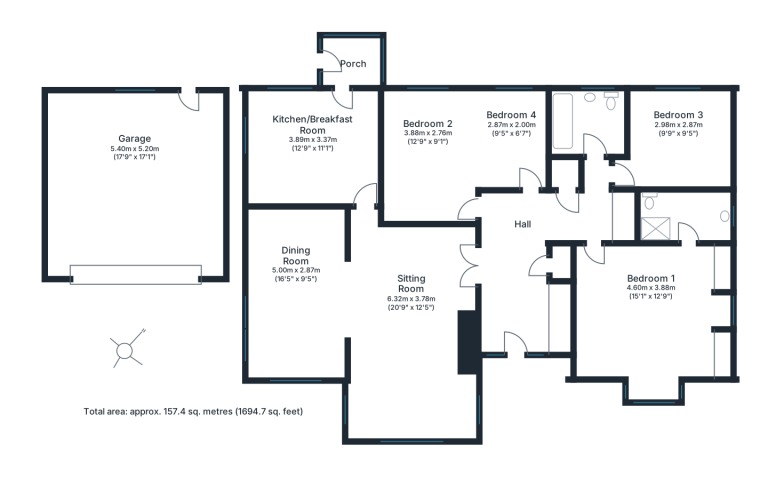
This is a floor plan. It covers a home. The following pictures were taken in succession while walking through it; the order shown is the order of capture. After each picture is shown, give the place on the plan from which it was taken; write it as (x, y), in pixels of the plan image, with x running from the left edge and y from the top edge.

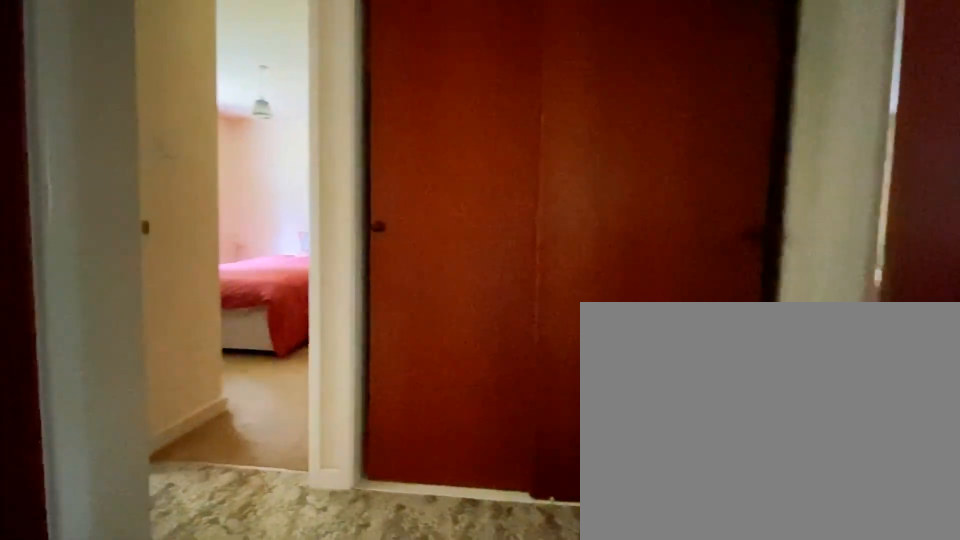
(560, 207)
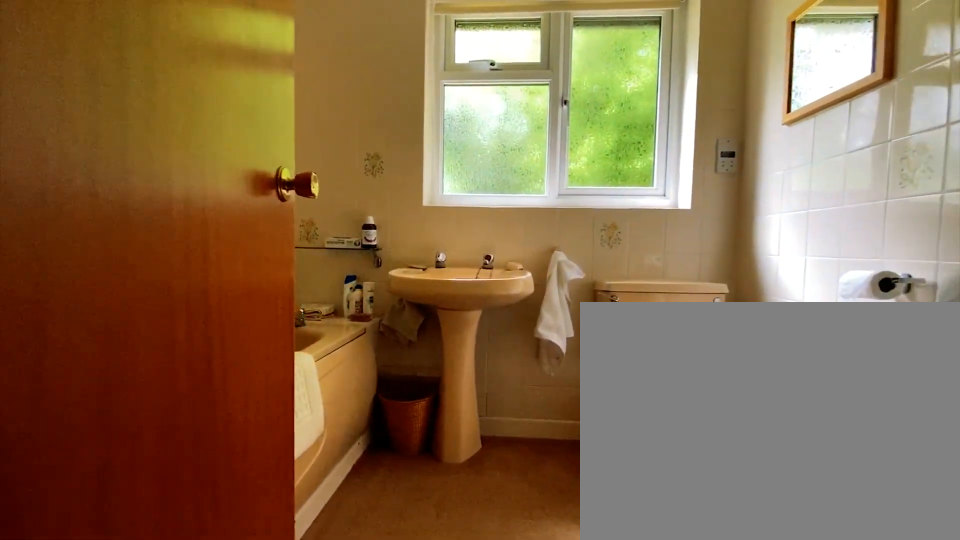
(596, 158)
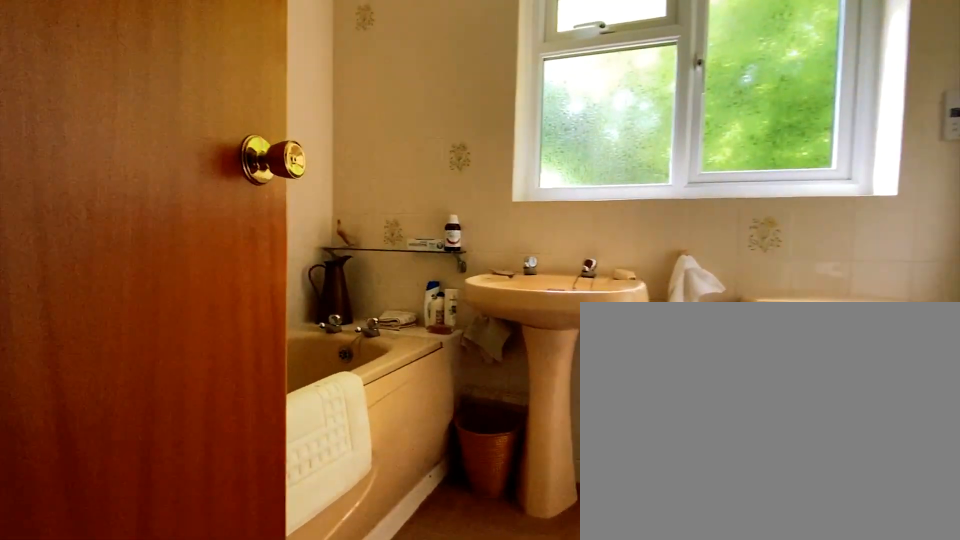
(596, 143)
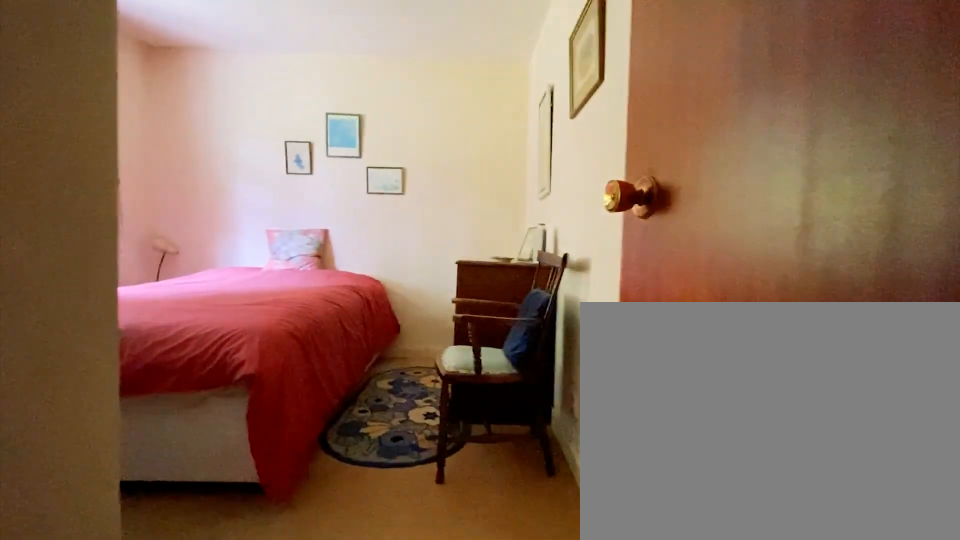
(630, 171)
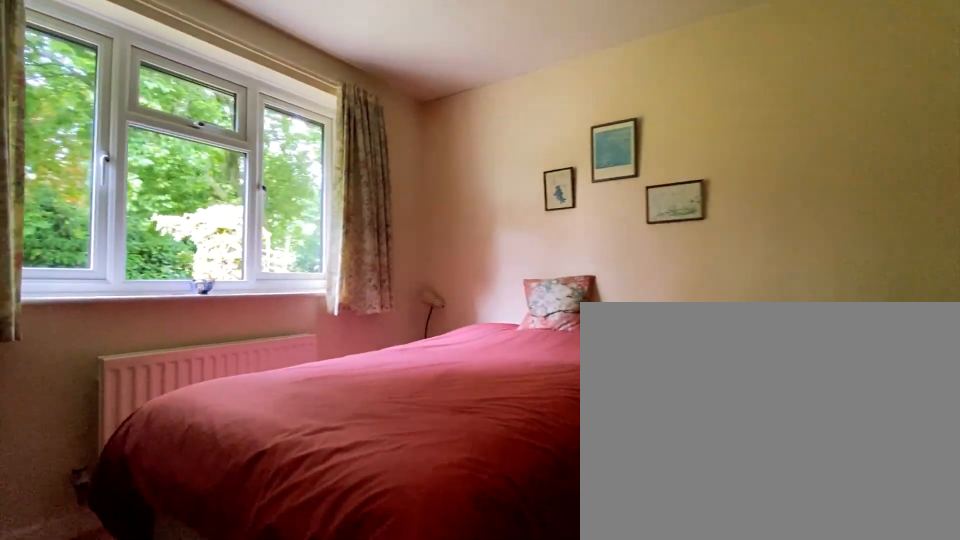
(653, 169)
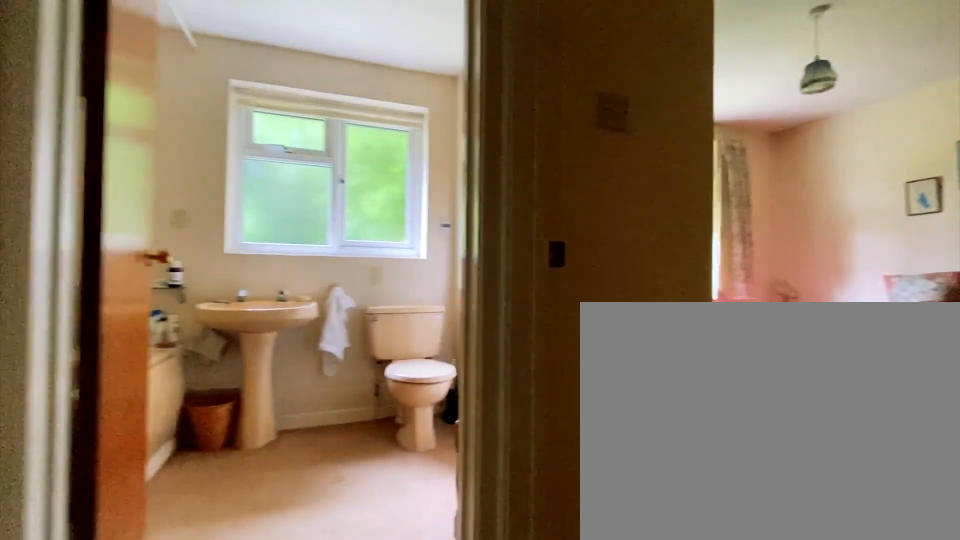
(596, 177)
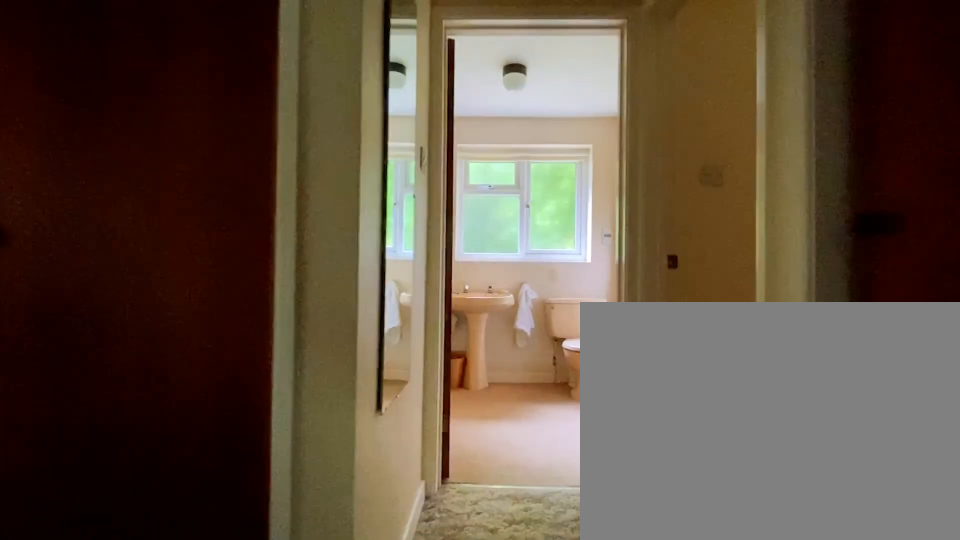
(596, 203)
